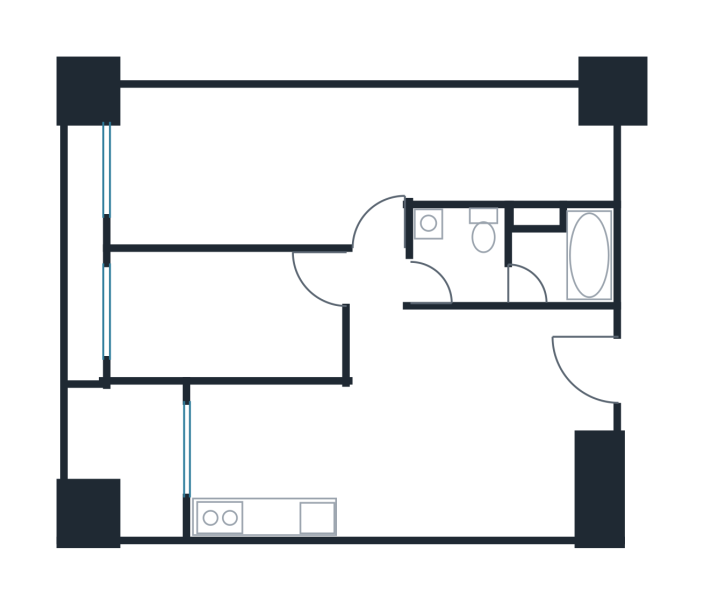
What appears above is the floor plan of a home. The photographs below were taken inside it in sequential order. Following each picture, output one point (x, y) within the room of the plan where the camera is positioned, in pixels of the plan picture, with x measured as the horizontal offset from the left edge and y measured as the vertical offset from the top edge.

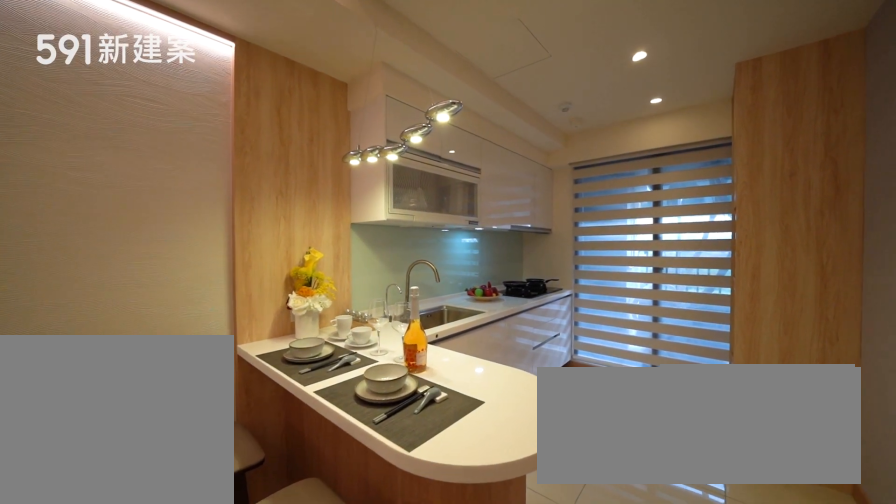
(283, 462)
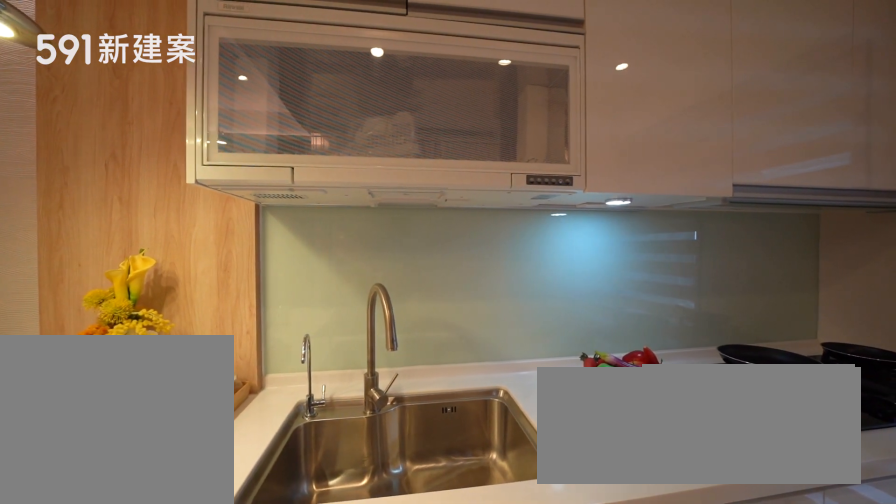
(283, 462)
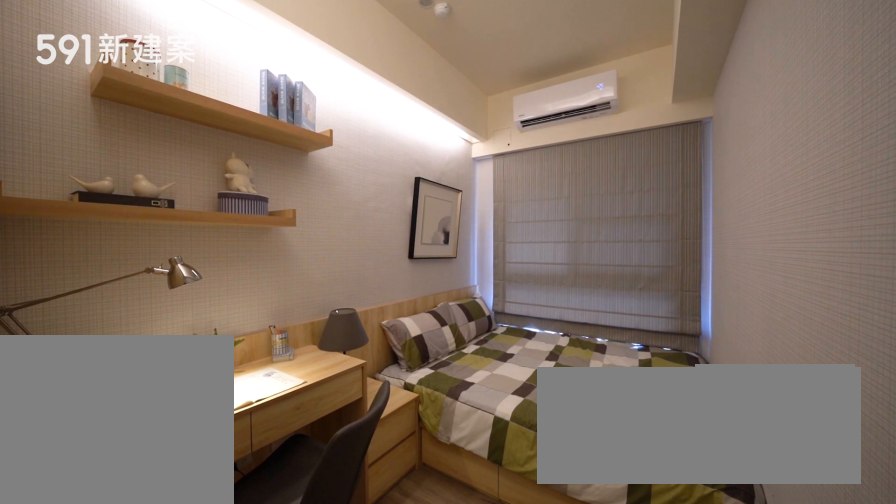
(225, 314)
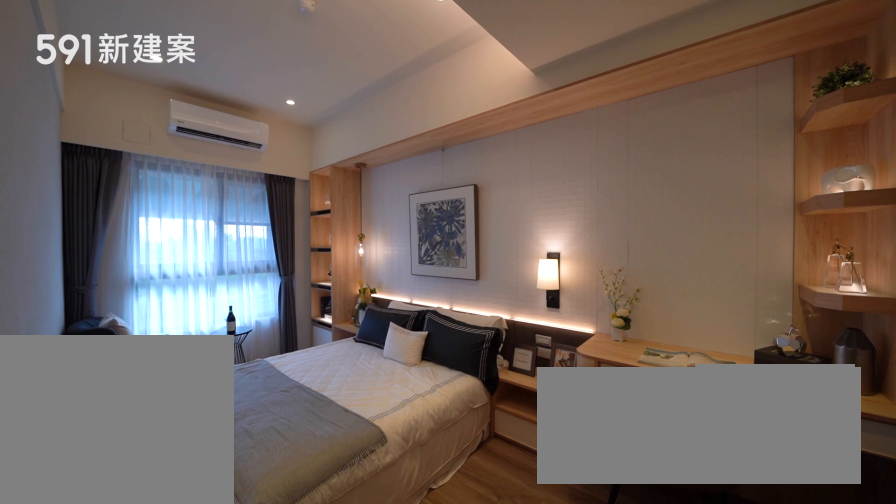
(253, 167)
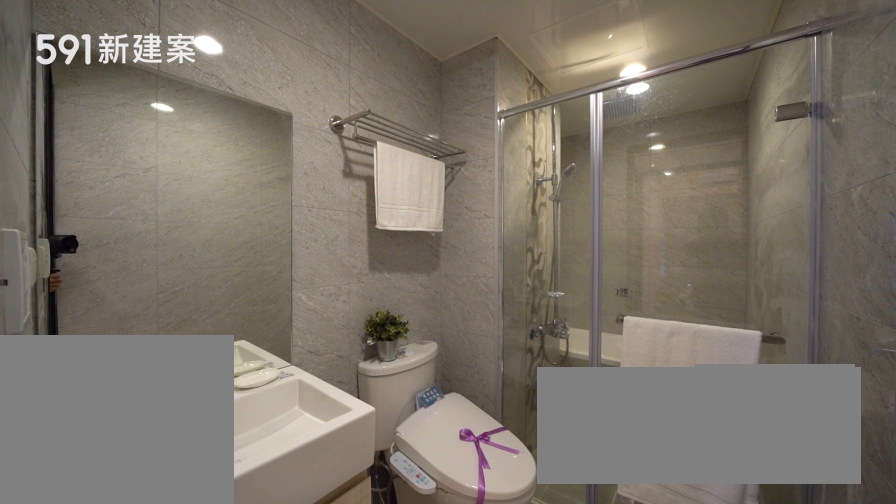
(515, 256)
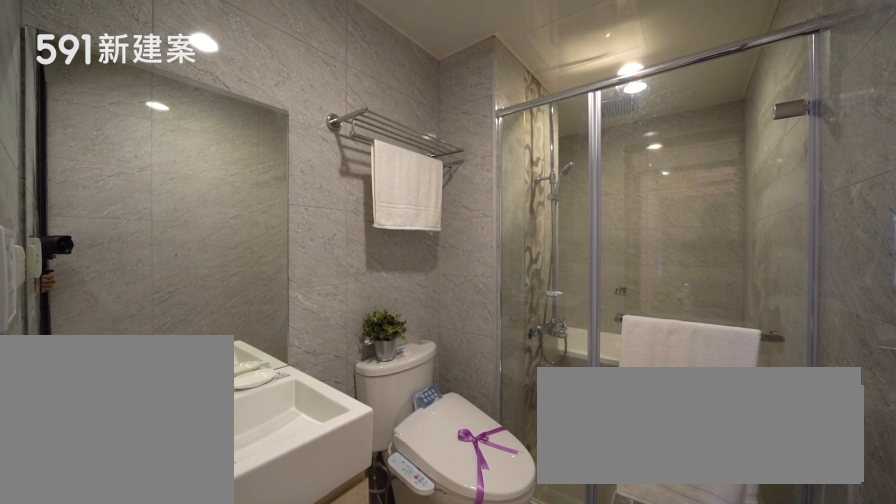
(515, 256)
